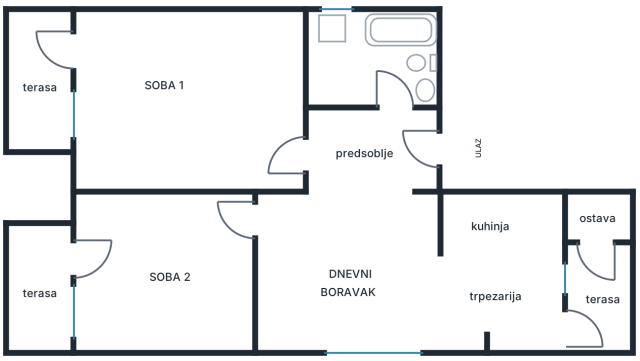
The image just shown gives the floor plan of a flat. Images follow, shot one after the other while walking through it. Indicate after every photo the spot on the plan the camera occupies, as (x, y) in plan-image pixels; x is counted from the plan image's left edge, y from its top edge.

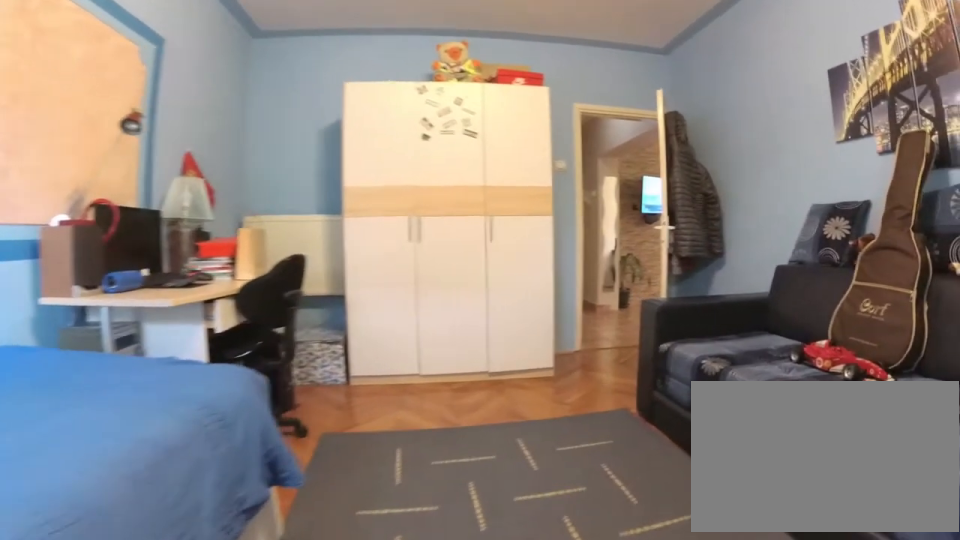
(101, 64)
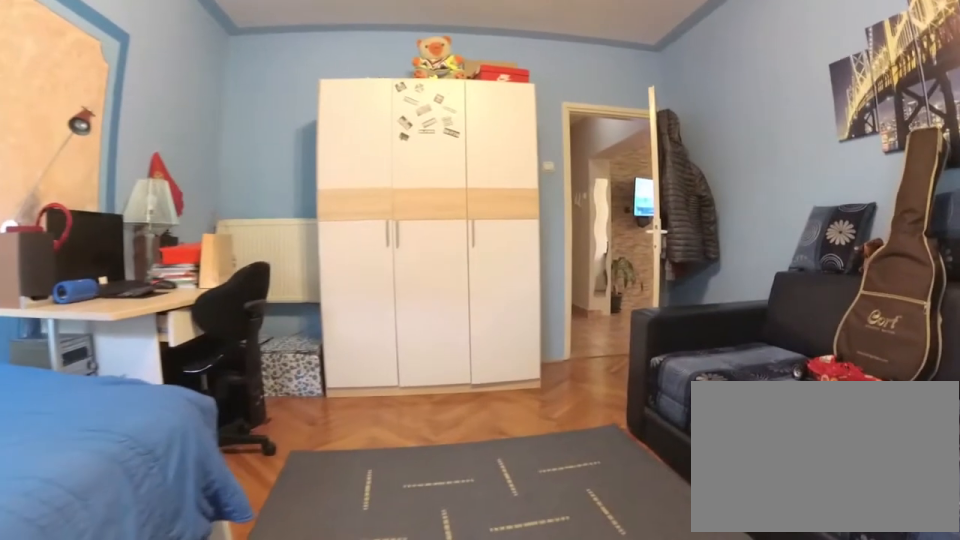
(110, 69)
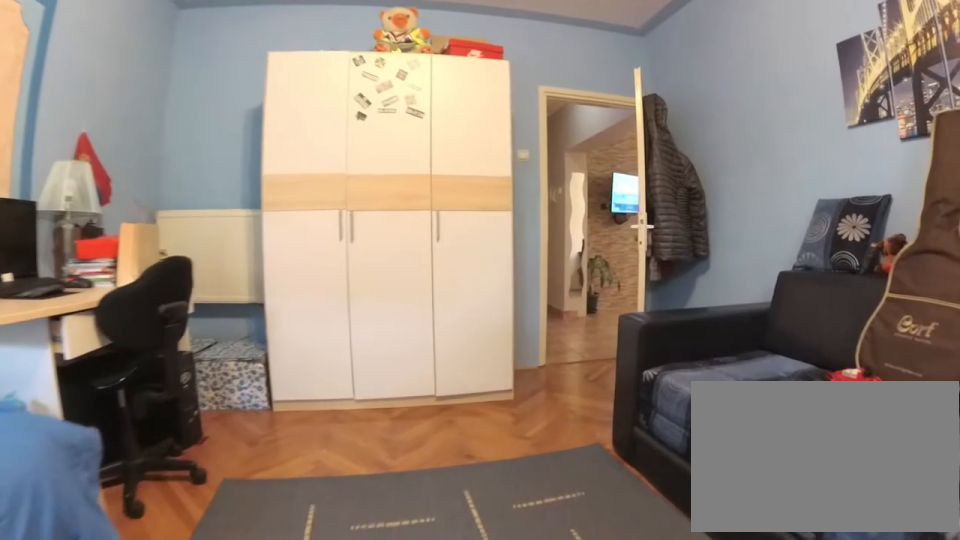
(129, 78)
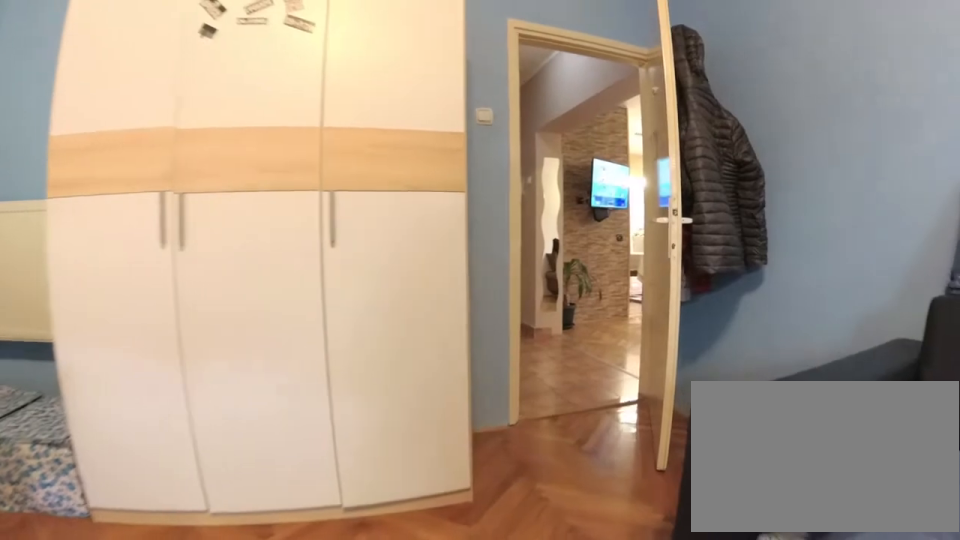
(178, 101)
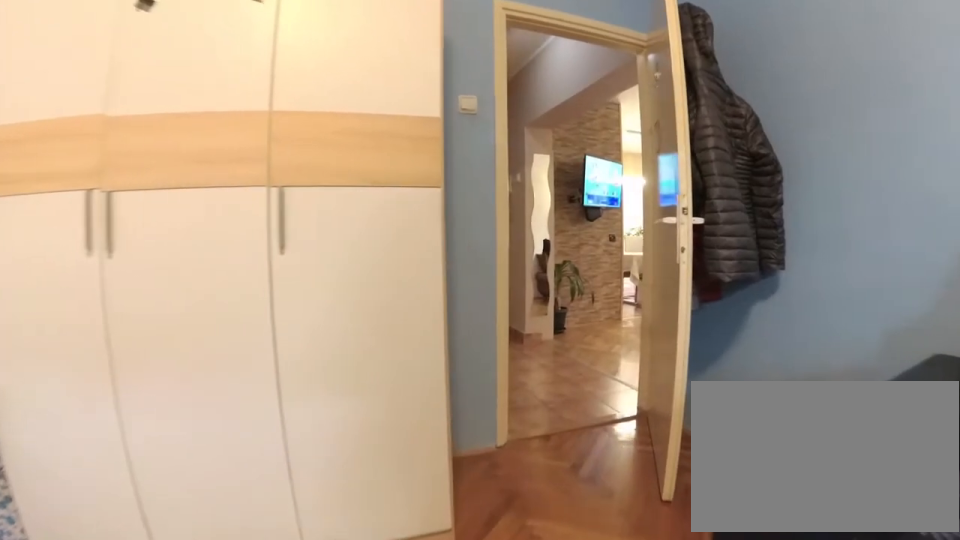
(190, 106)
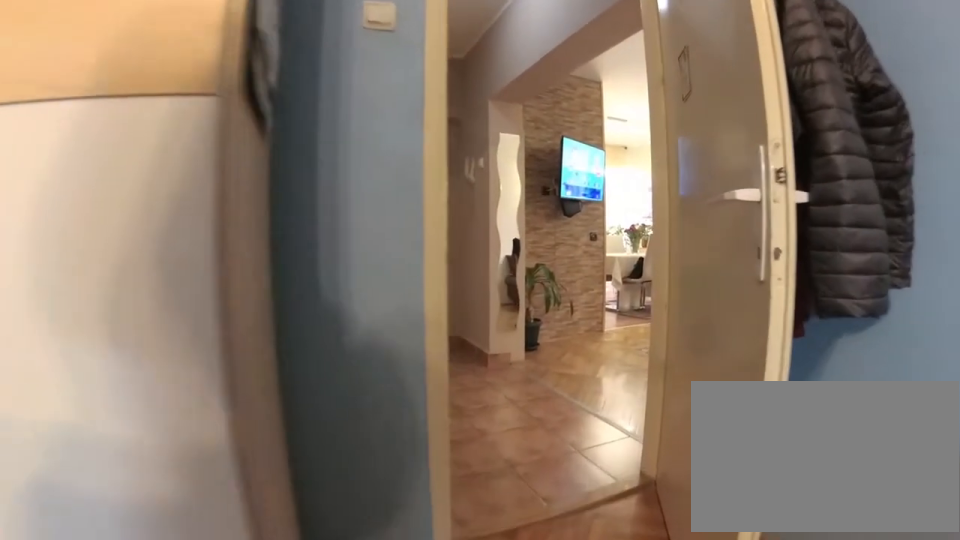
(234, 125)
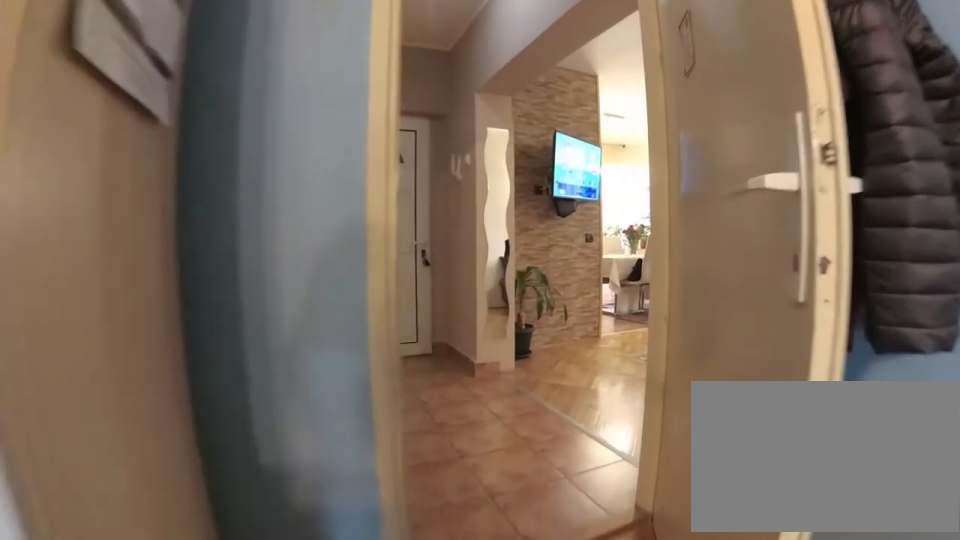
(245, 129)
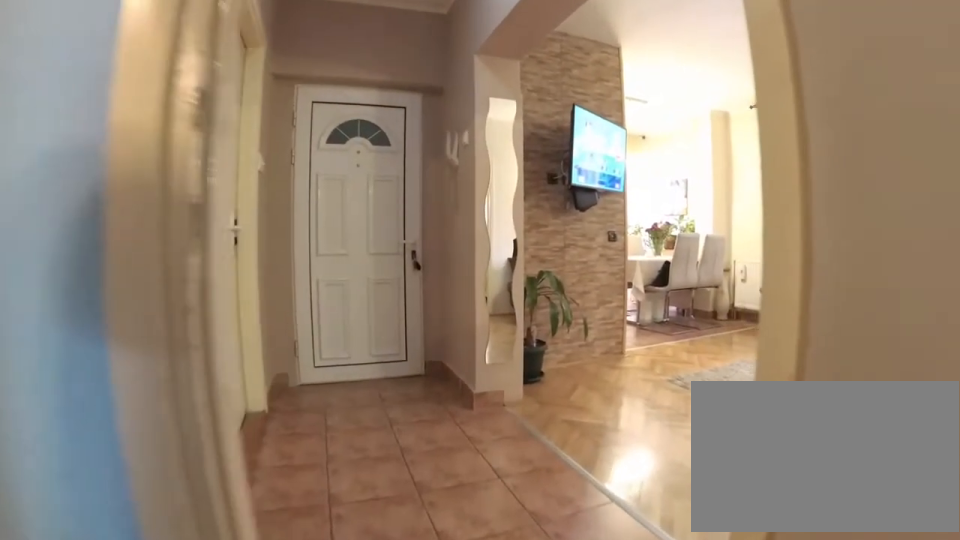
(272, 140)
